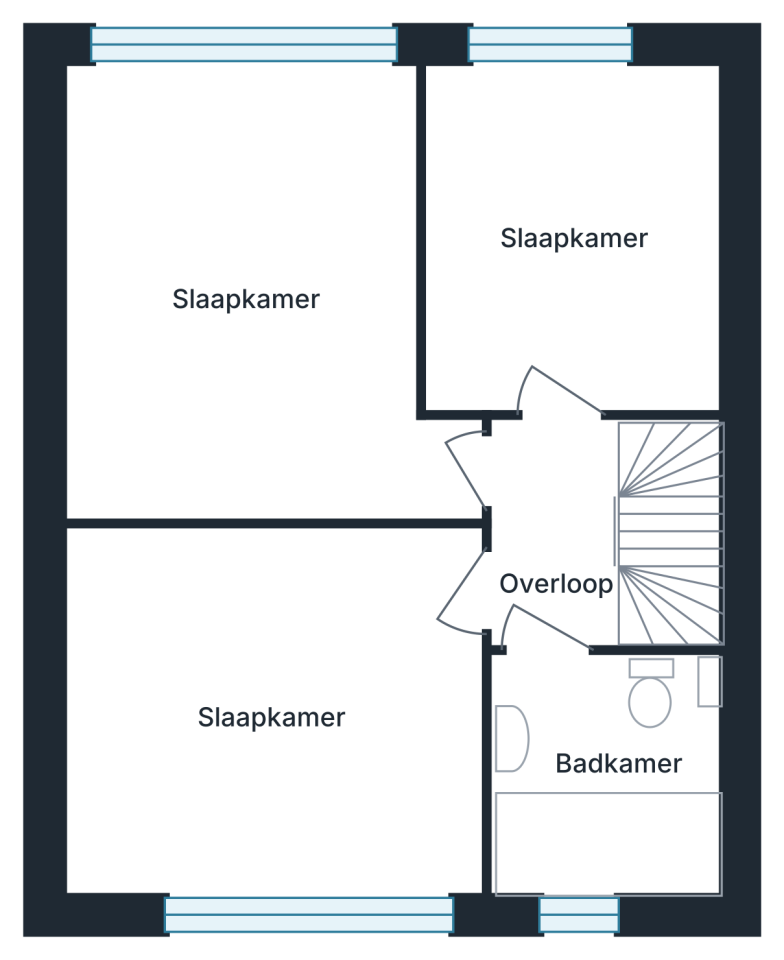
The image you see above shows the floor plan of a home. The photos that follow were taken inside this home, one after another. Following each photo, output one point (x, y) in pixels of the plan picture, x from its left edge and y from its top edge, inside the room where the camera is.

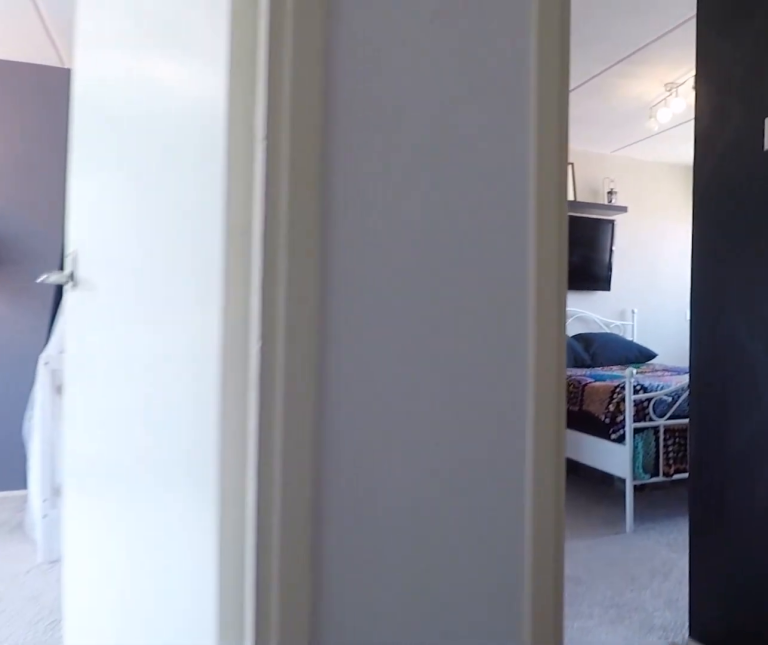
(554, 532)
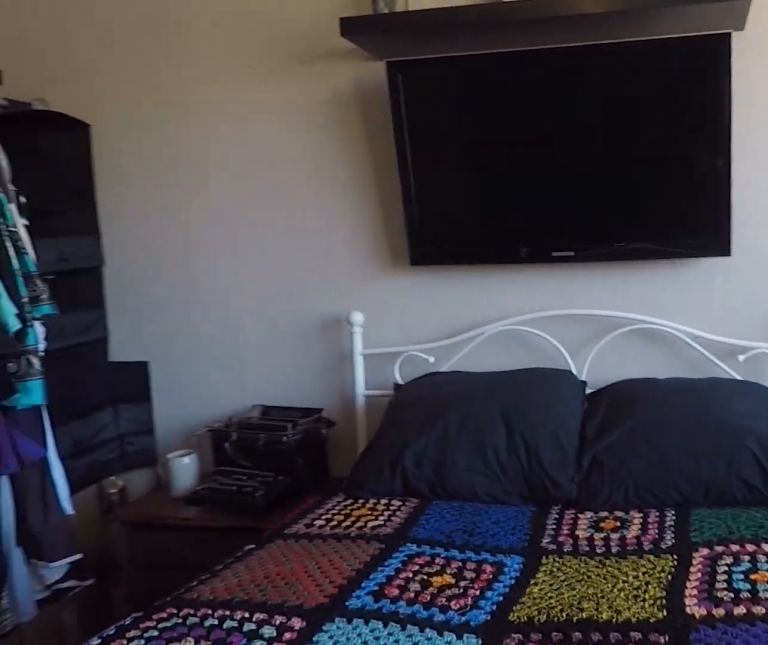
(164, 178)
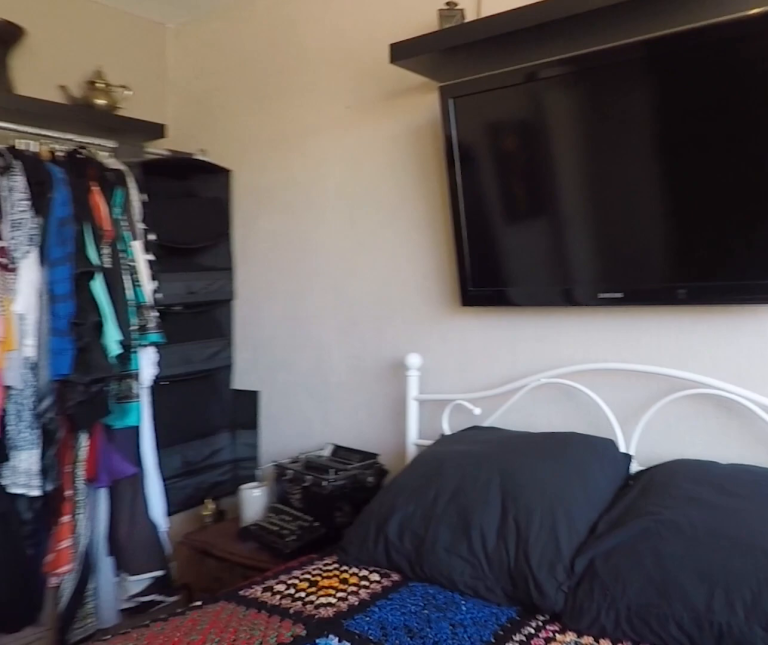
(164, 178)
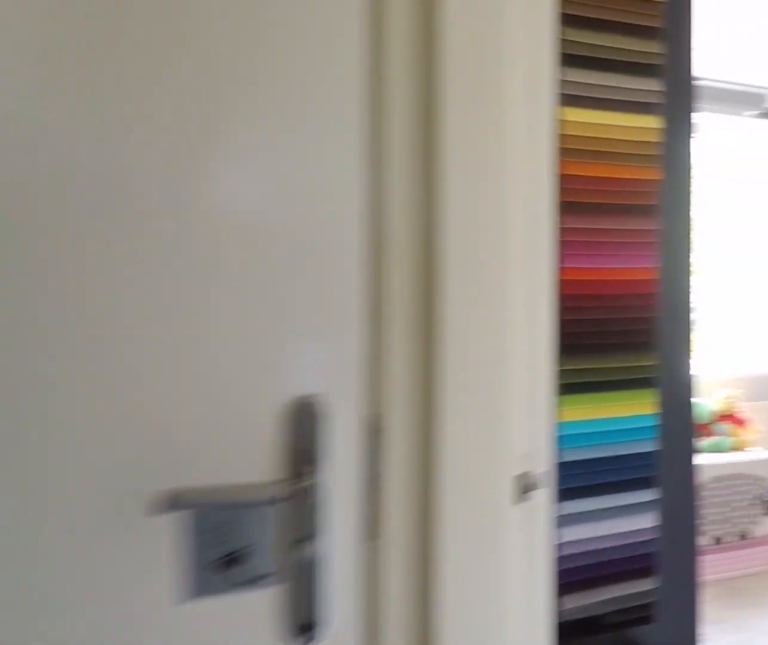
(554, 530)
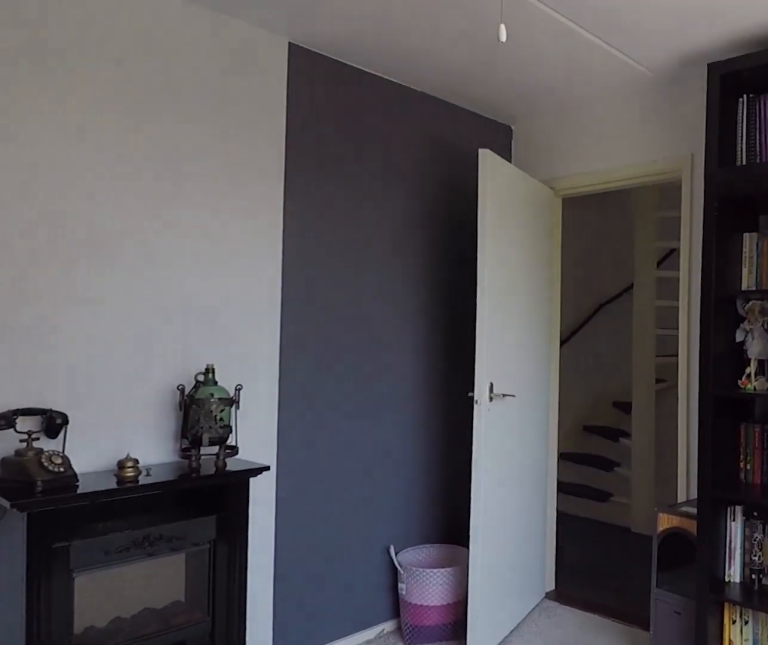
(269, 740)
